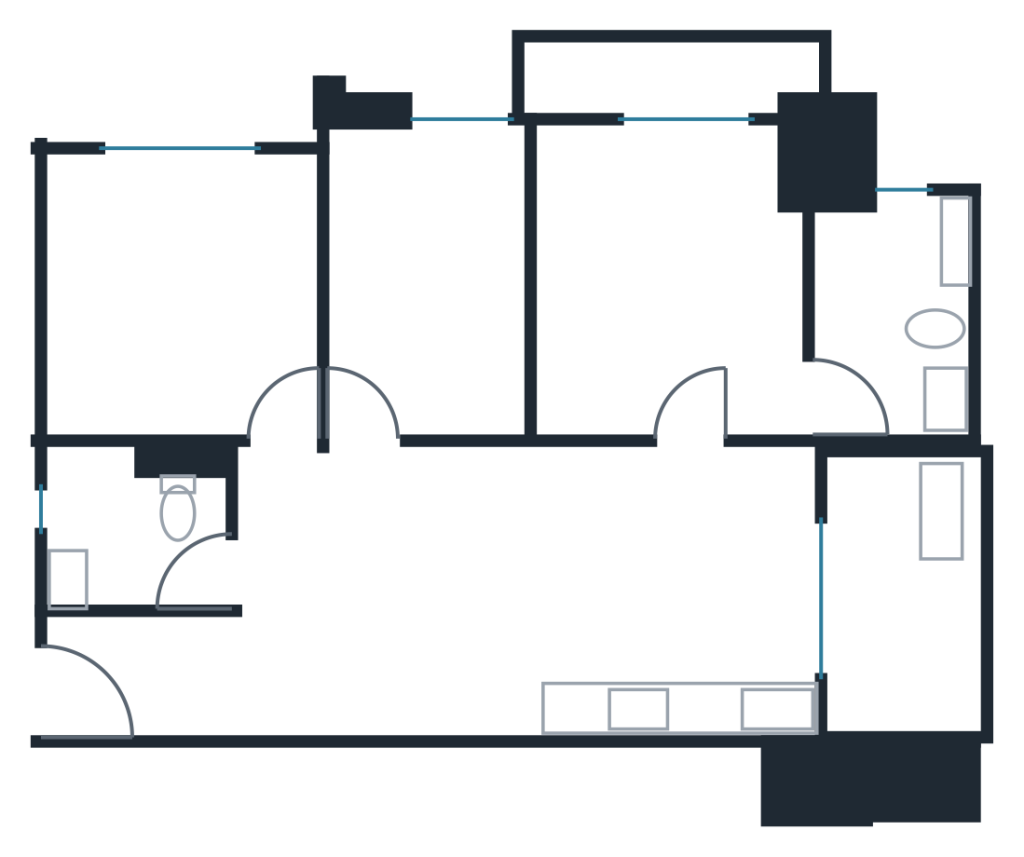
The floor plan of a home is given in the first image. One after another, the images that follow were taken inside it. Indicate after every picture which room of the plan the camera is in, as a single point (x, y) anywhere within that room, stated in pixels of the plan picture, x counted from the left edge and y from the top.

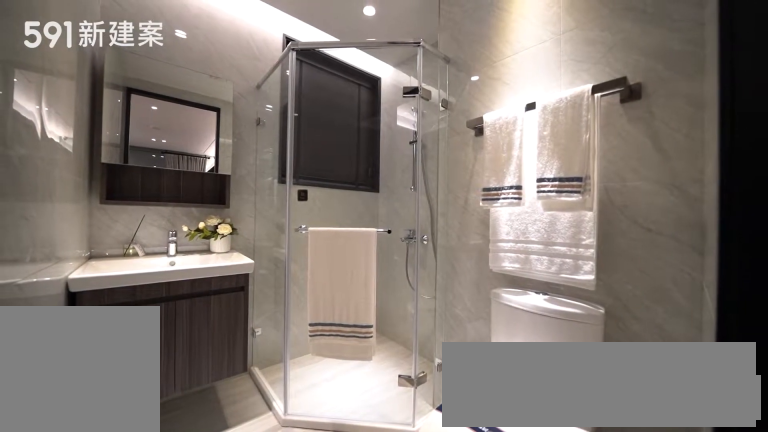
(133, 528)
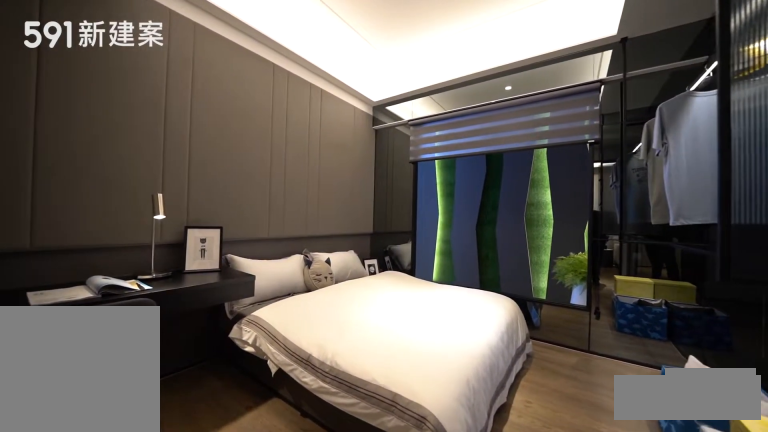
(175, 289)
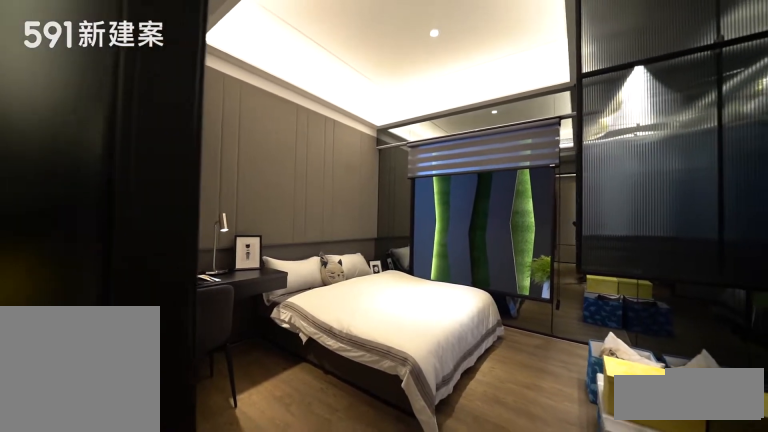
(175, 289)
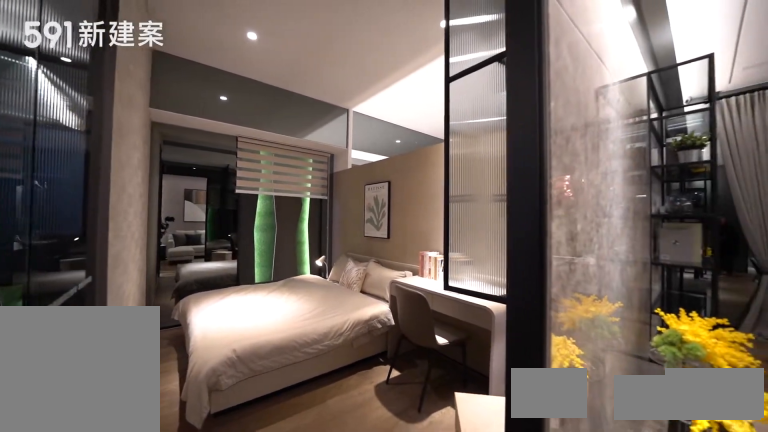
(433, 271)
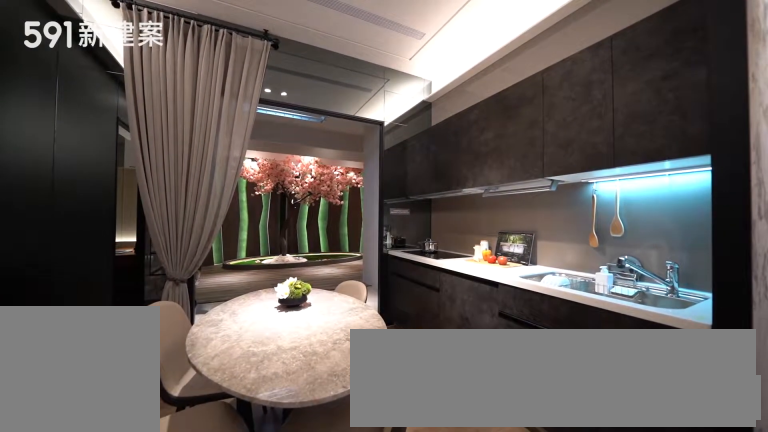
(681, 593)
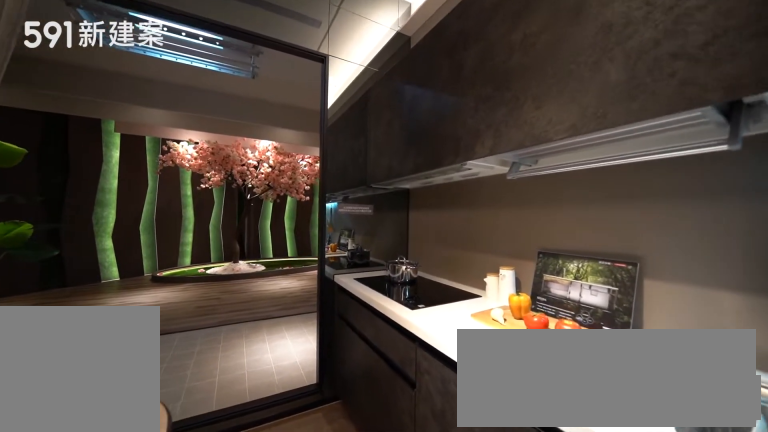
(681, 593)
